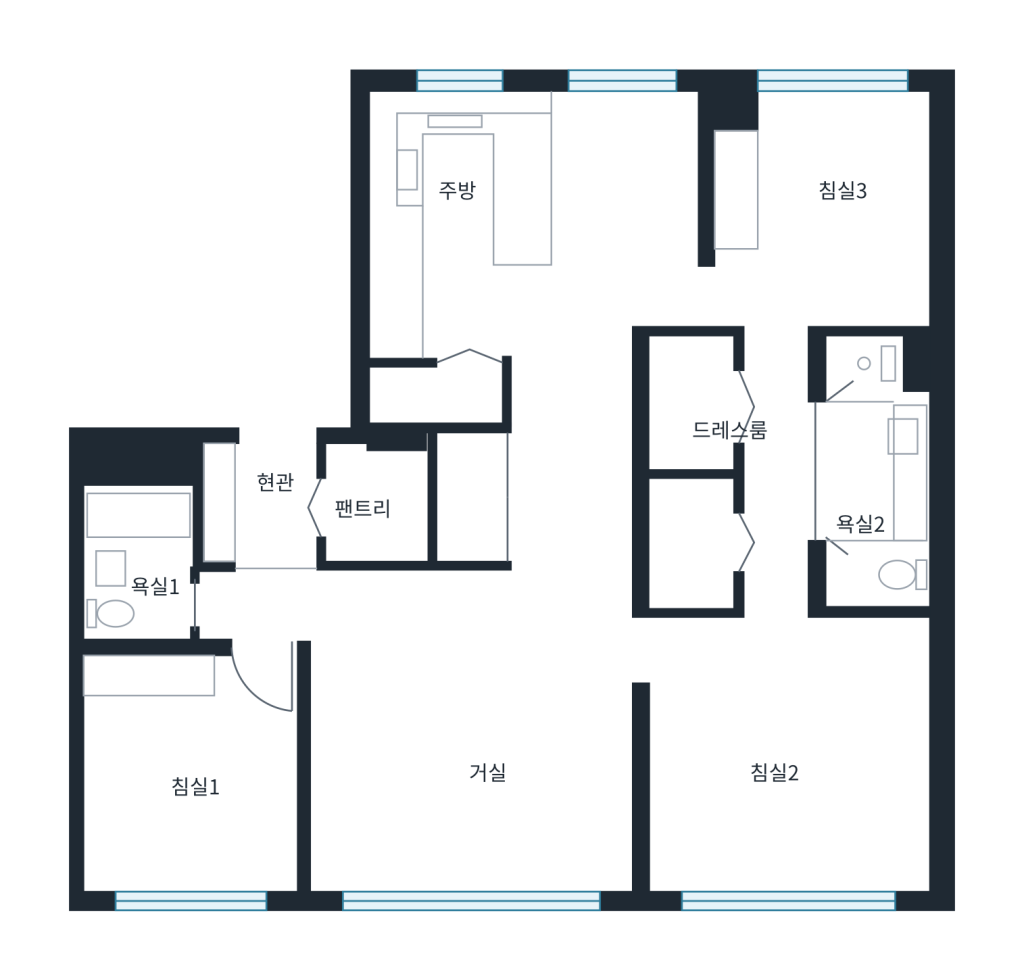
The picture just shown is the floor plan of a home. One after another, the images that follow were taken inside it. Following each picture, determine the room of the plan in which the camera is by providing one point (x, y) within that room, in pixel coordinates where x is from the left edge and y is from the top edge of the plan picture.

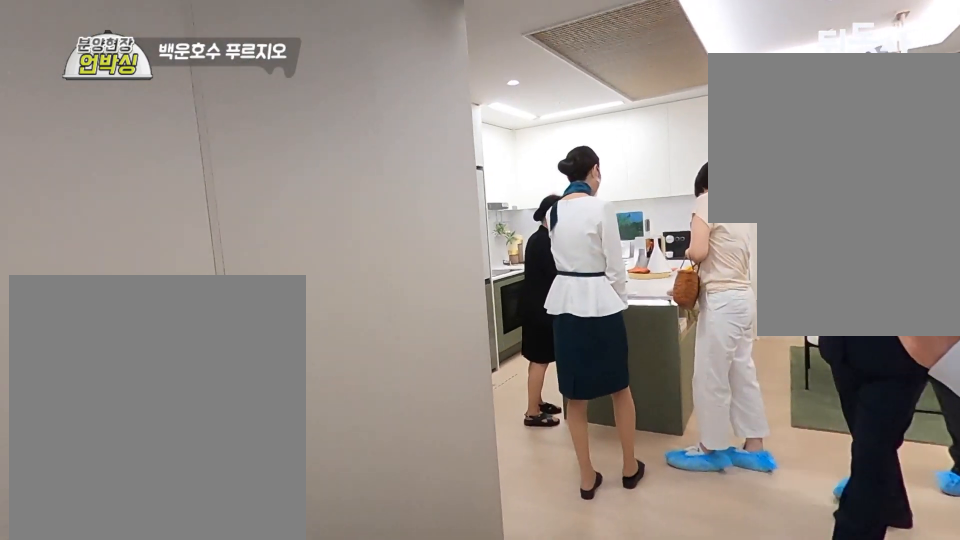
(571, 516)
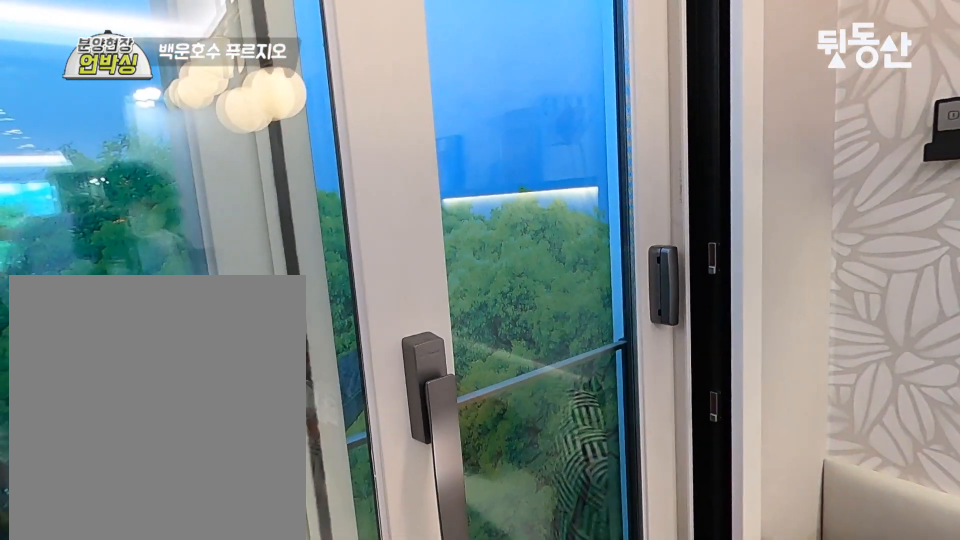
(620, 244)
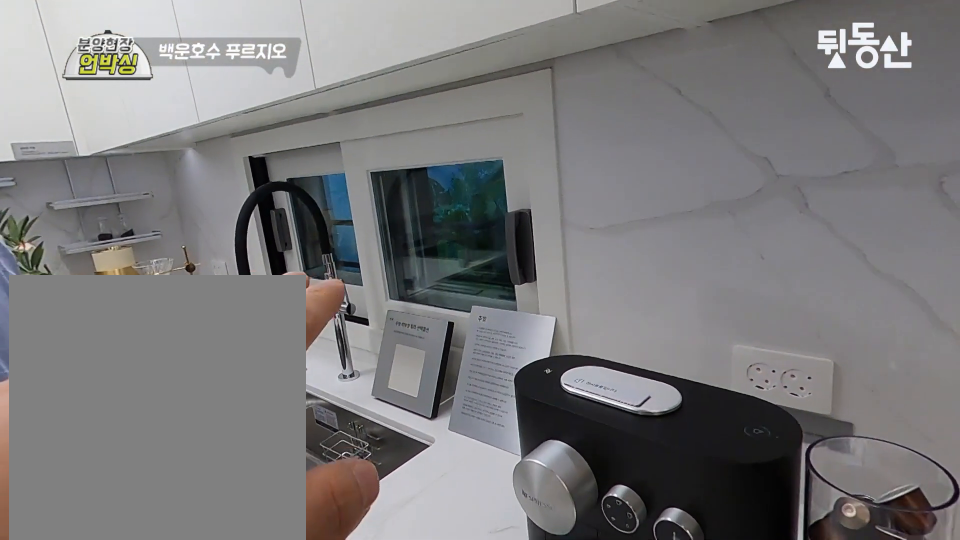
(621, 247)
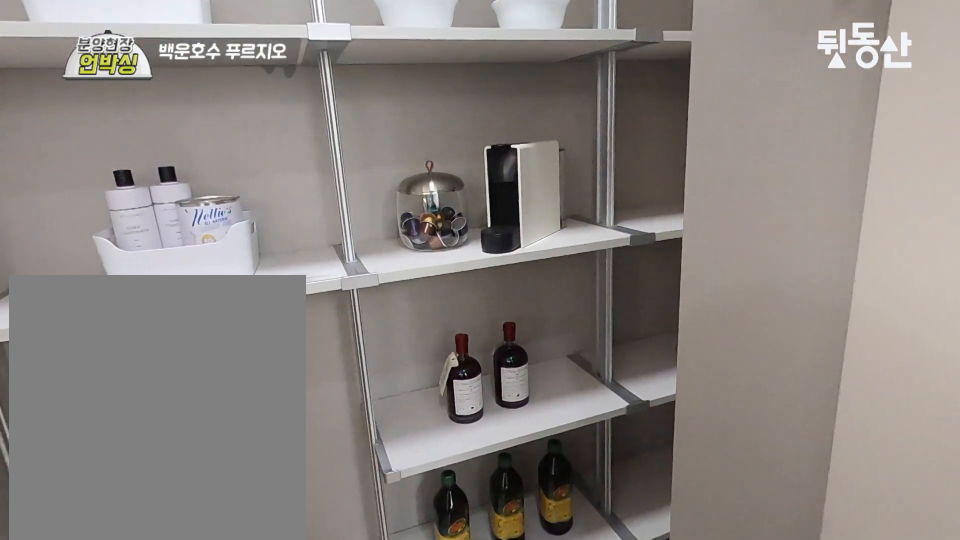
(472, 372)
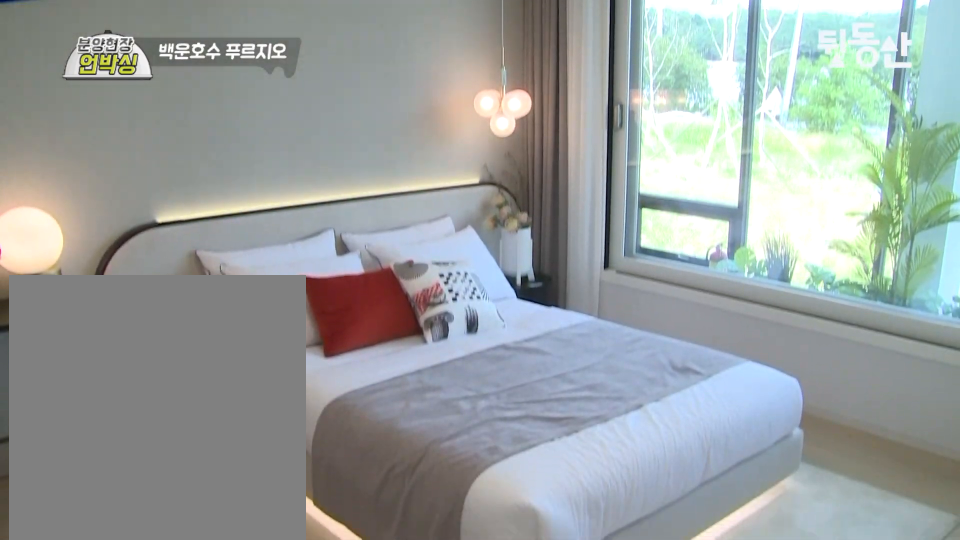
(786, 796)
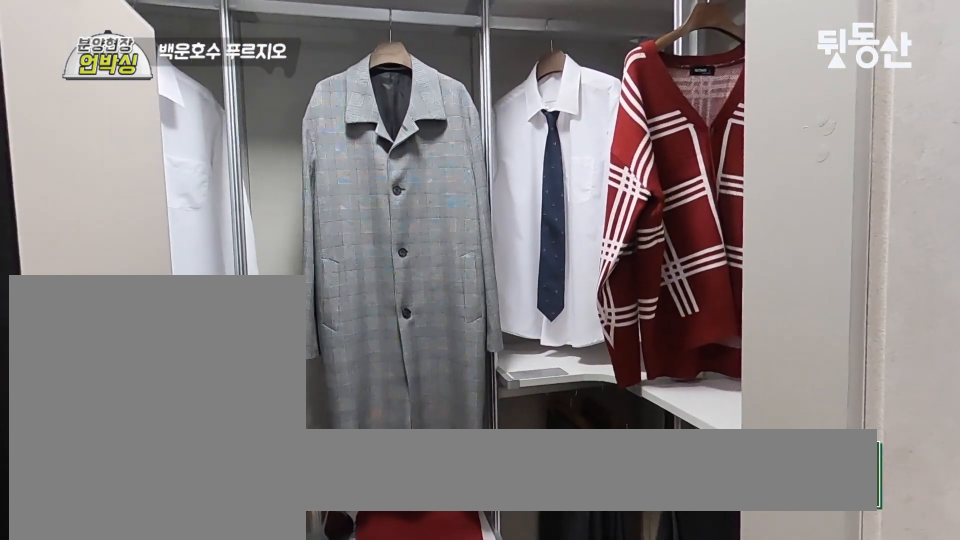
(768, 492)
